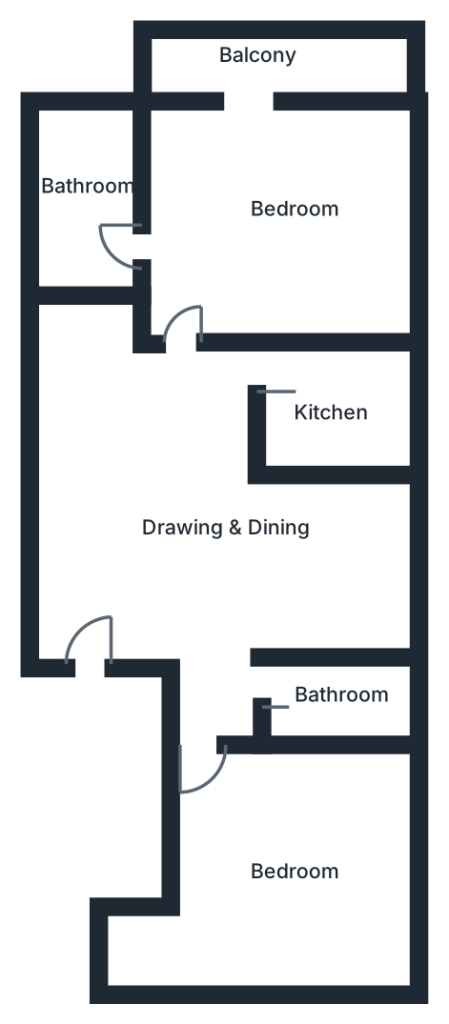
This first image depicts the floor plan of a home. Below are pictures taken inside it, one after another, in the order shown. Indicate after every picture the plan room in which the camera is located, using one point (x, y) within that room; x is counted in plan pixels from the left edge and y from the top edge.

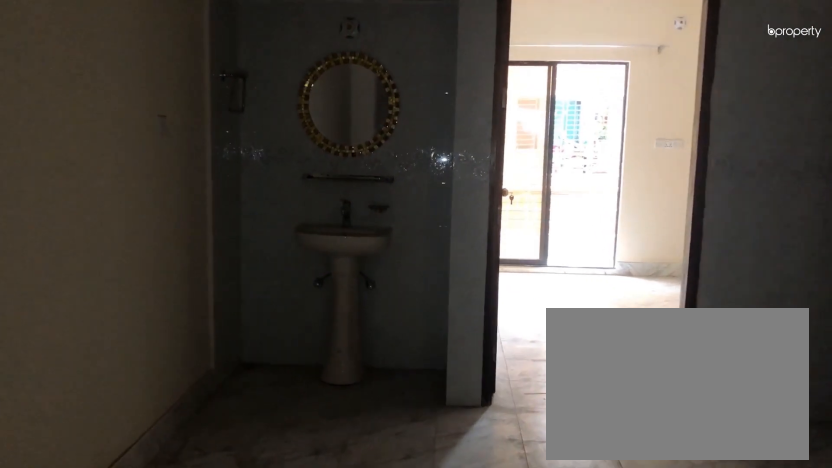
(201, 536)
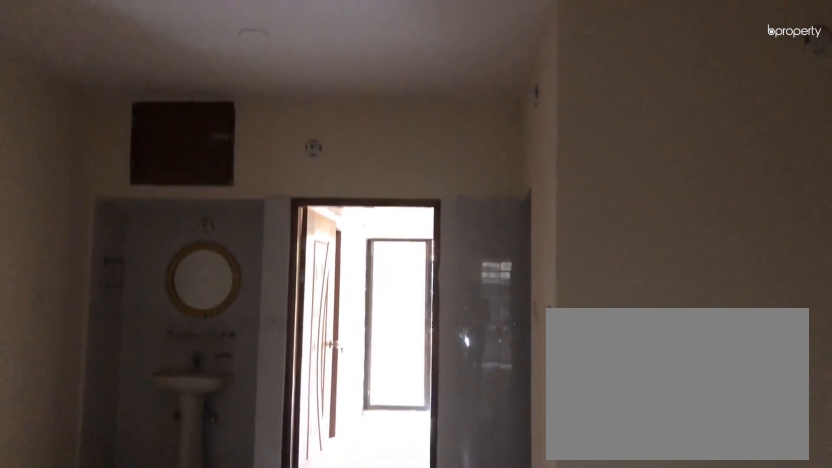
(201, 536)
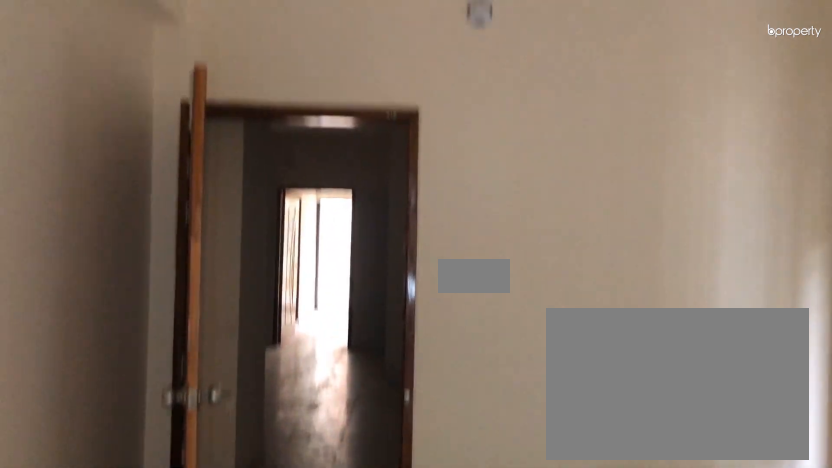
(291, 892)
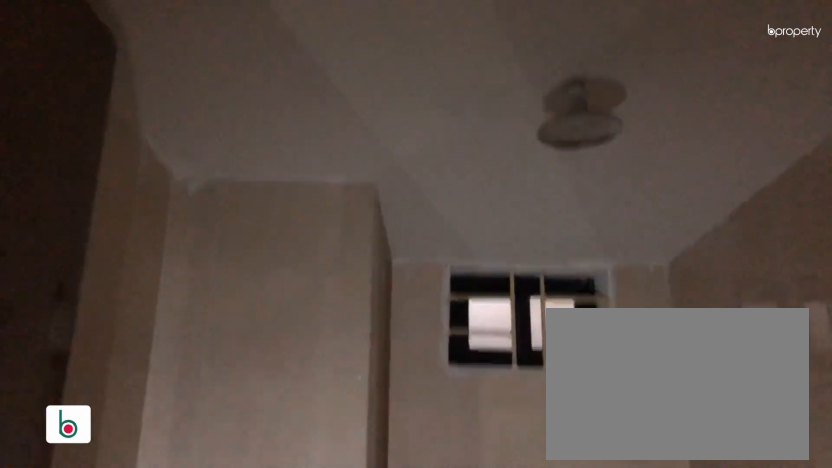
(350, 706)
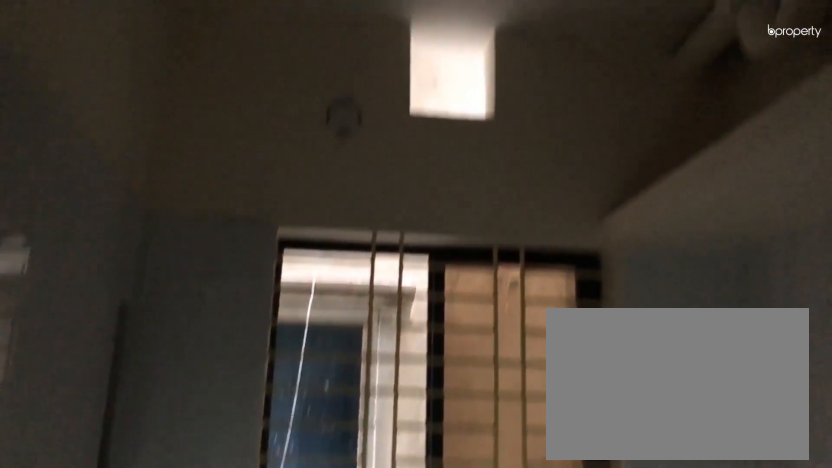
(336, 410)
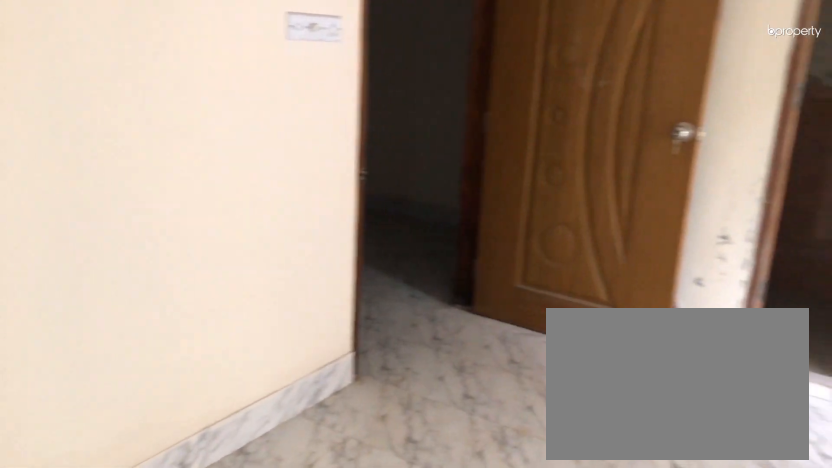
(285, 225)
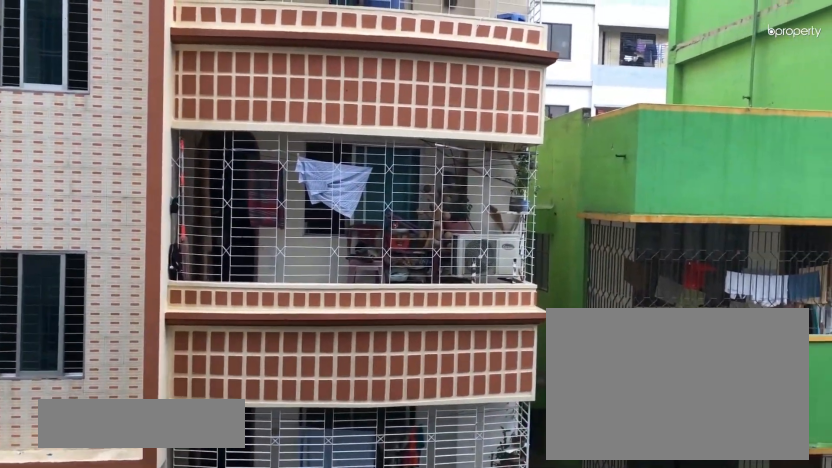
(251, 56)
